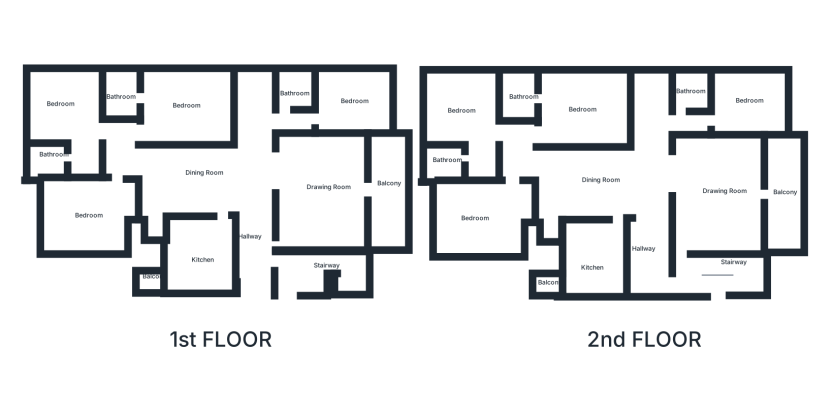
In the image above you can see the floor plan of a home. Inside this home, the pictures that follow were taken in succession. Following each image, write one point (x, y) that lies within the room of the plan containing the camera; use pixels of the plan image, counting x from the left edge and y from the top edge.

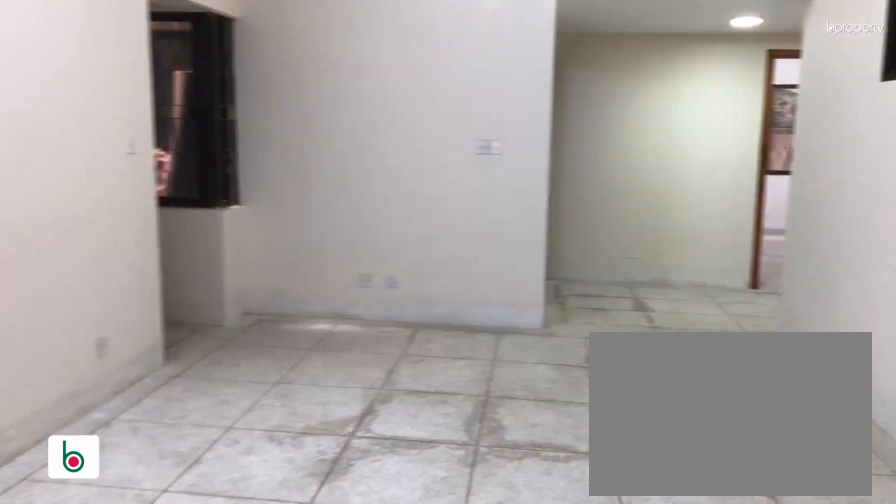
(228, 184)
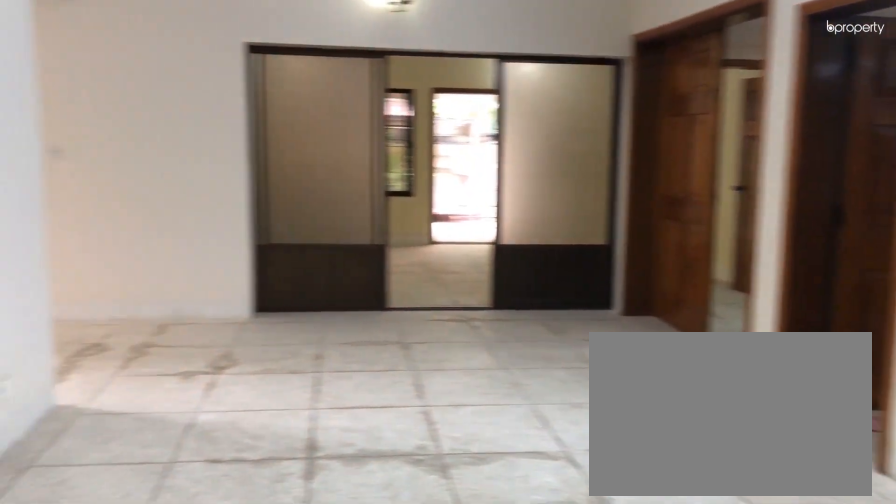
(182, 179)
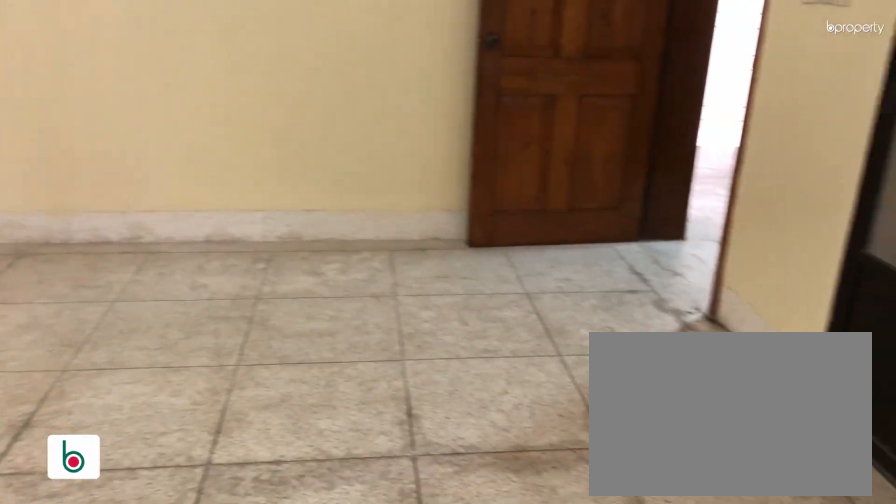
(331, 197)
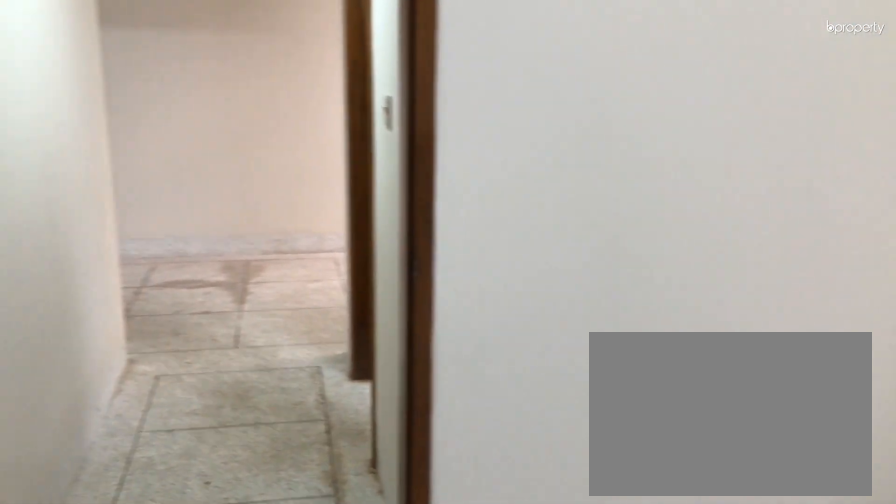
(355, 103)
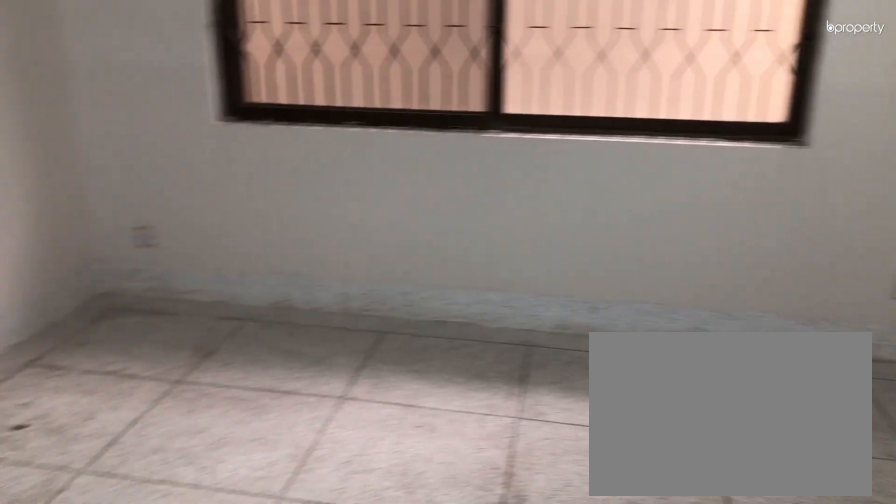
(179, 99)
